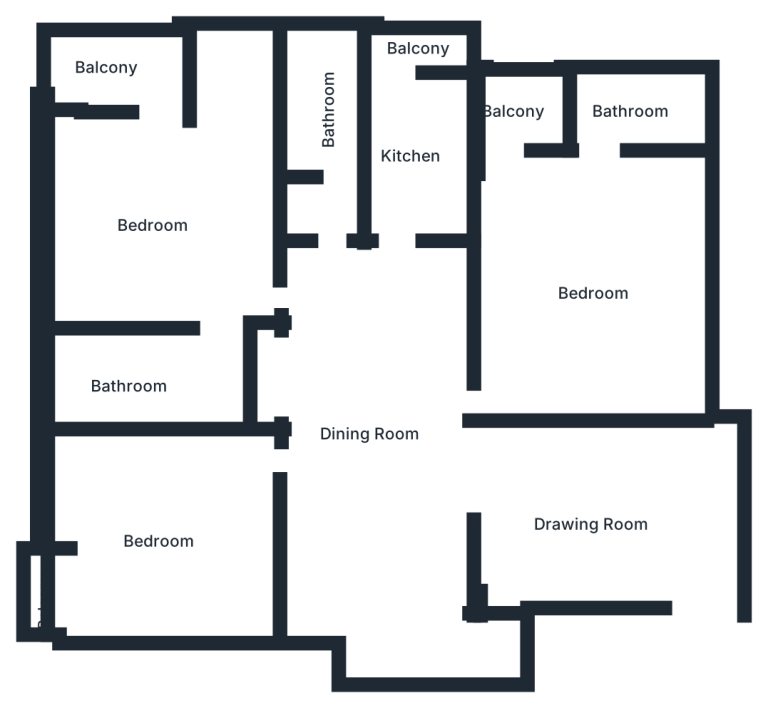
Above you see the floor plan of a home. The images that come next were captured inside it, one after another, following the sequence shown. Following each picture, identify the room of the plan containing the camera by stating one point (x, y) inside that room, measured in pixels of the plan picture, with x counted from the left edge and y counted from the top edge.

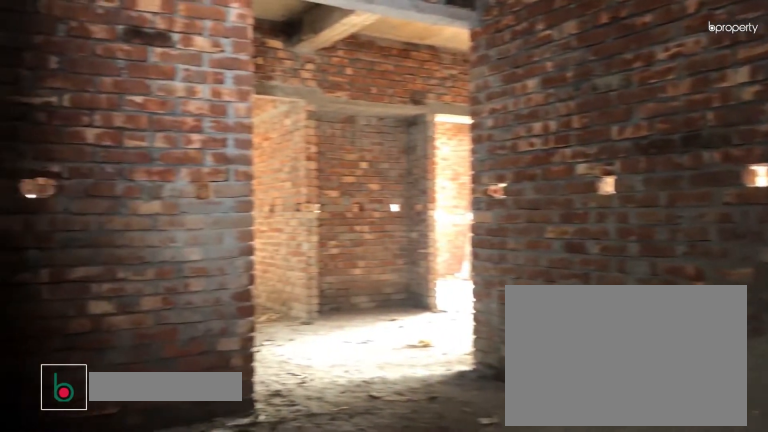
(595, 519)
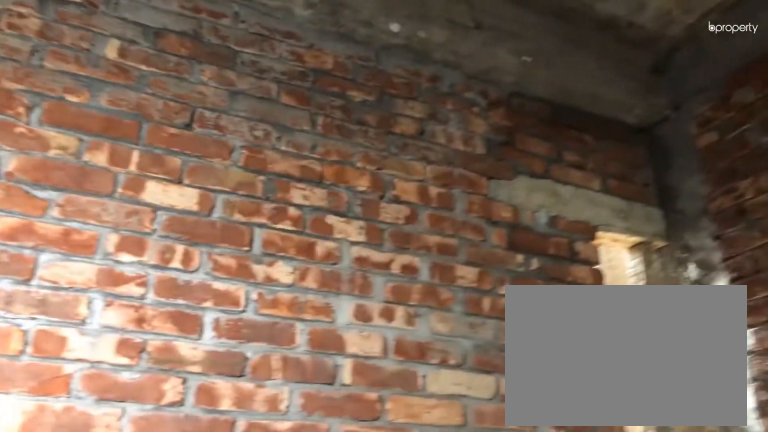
(594, 520)
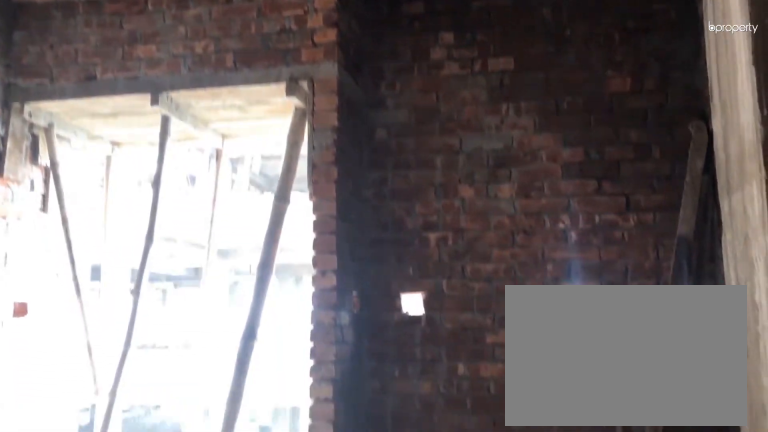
(161, 539)
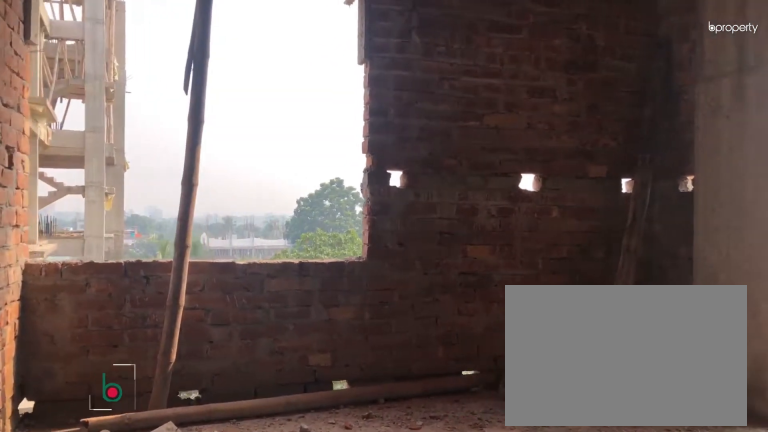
(158, 223)
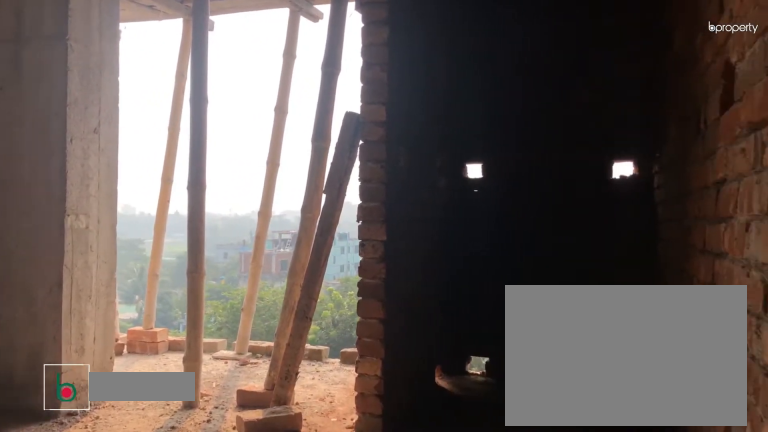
(159, 224)
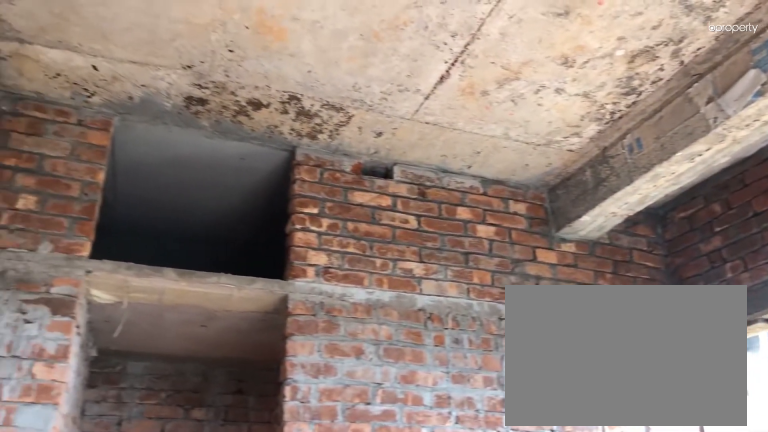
(158, 224)
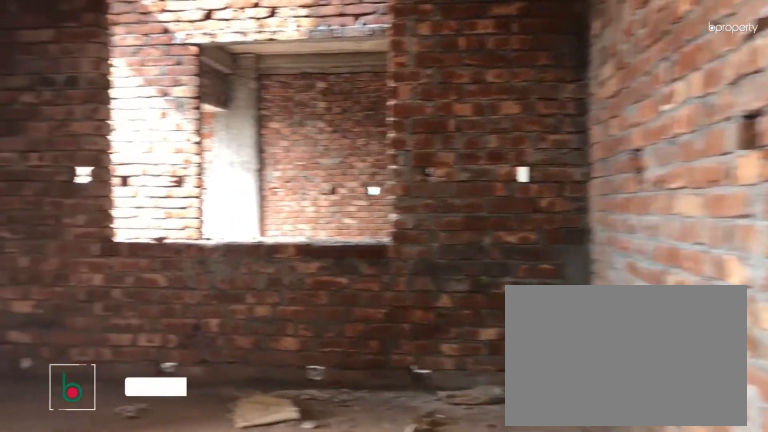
(583, 293)
